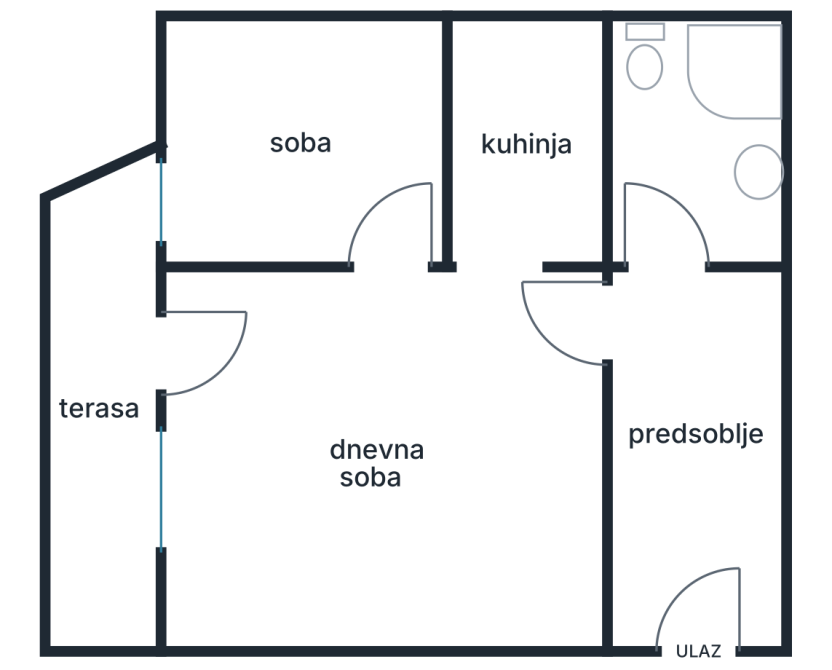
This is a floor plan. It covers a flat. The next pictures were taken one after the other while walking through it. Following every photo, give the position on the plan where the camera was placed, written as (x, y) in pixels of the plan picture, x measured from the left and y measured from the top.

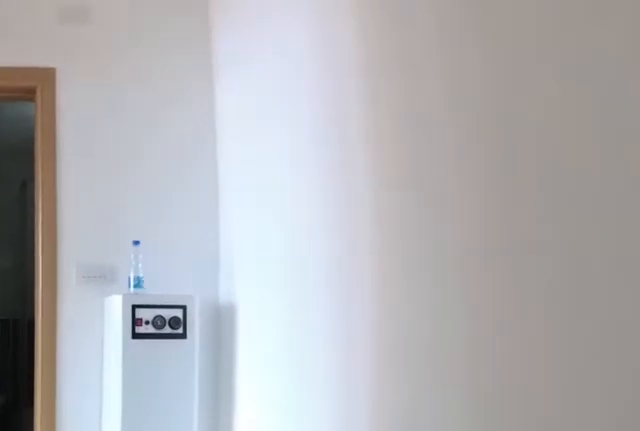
(684, 518)
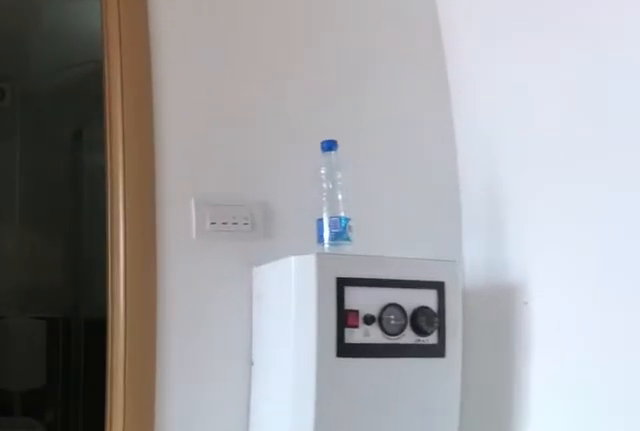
(684, 393)
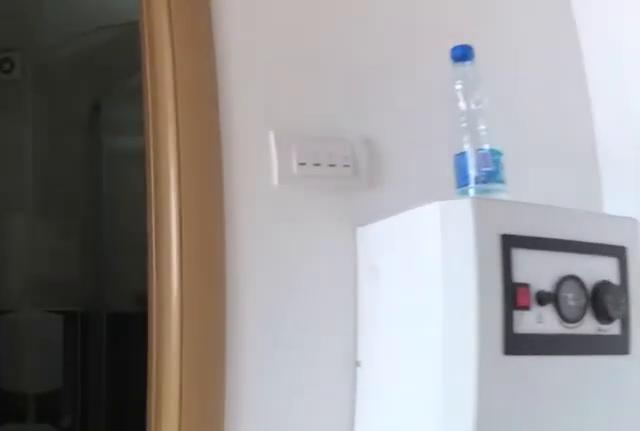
(684, 371)
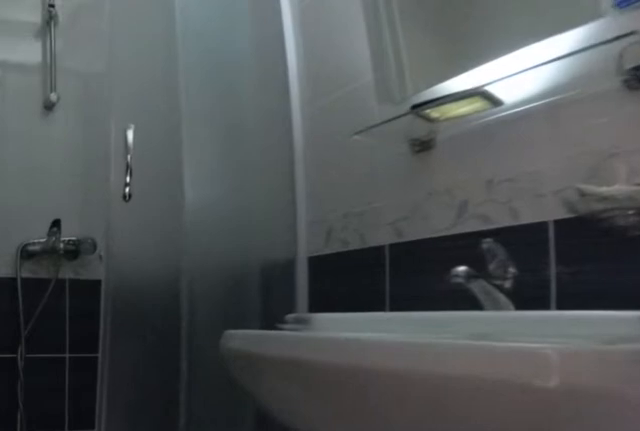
(683, 220)
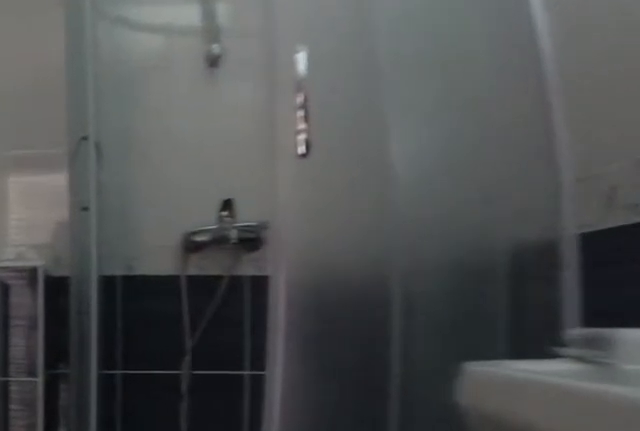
(683, 195)
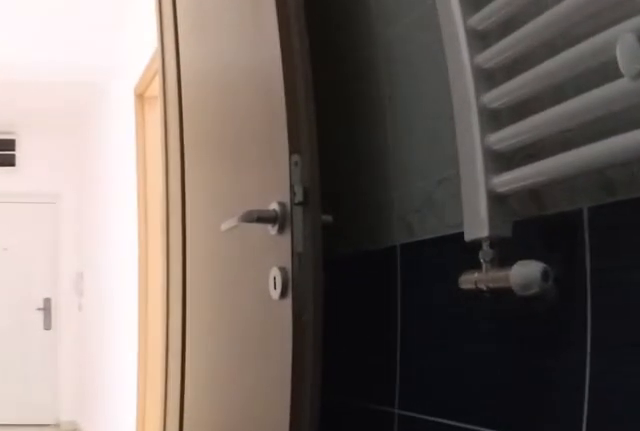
(686, 98)
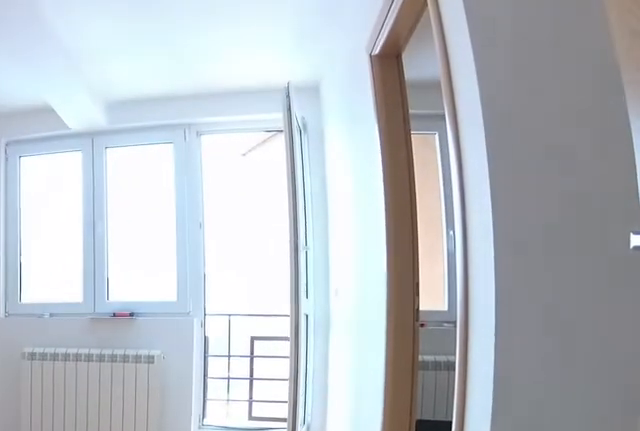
(628, 330)
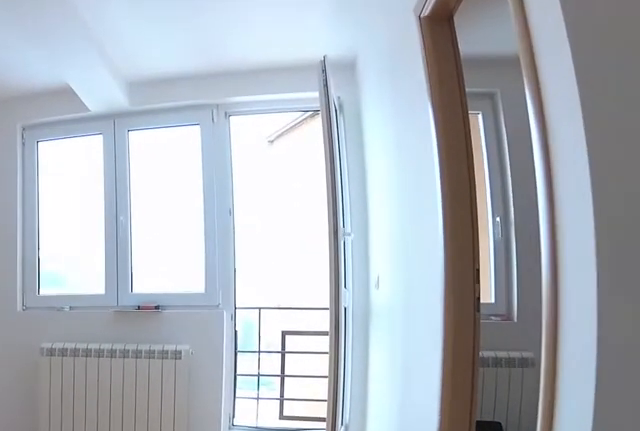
(572, 324)
